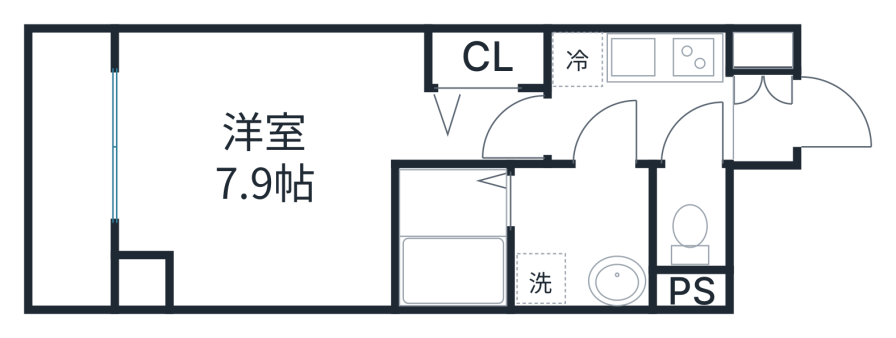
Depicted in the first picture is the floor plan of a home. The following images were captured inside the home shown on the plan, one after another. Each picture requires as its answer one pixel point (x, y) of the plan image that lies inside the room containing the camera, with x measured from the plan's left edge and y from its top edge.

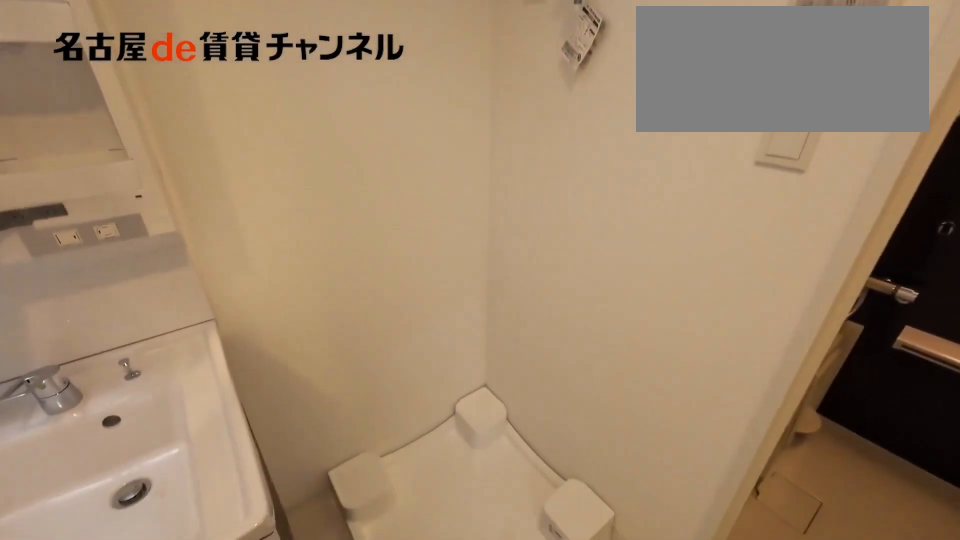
(580, 236)
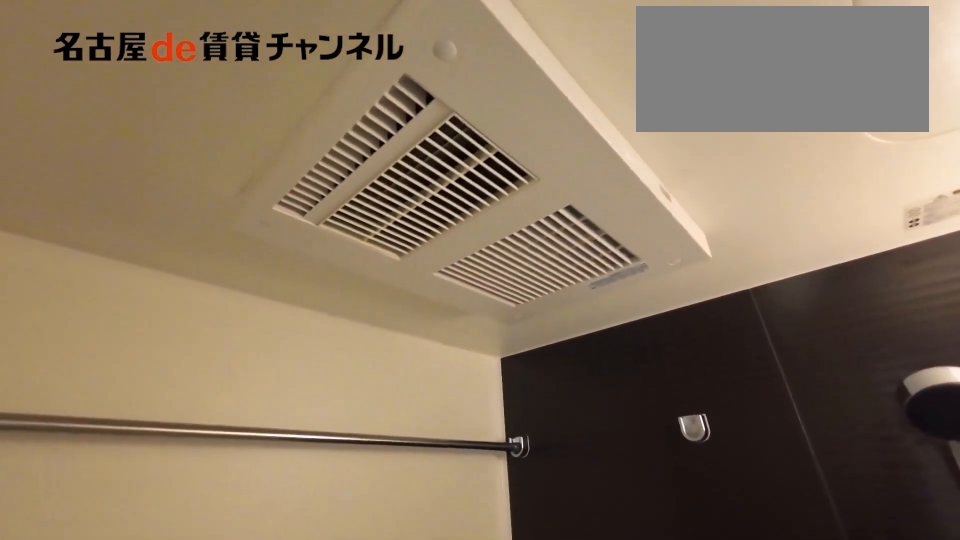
(453, 238)
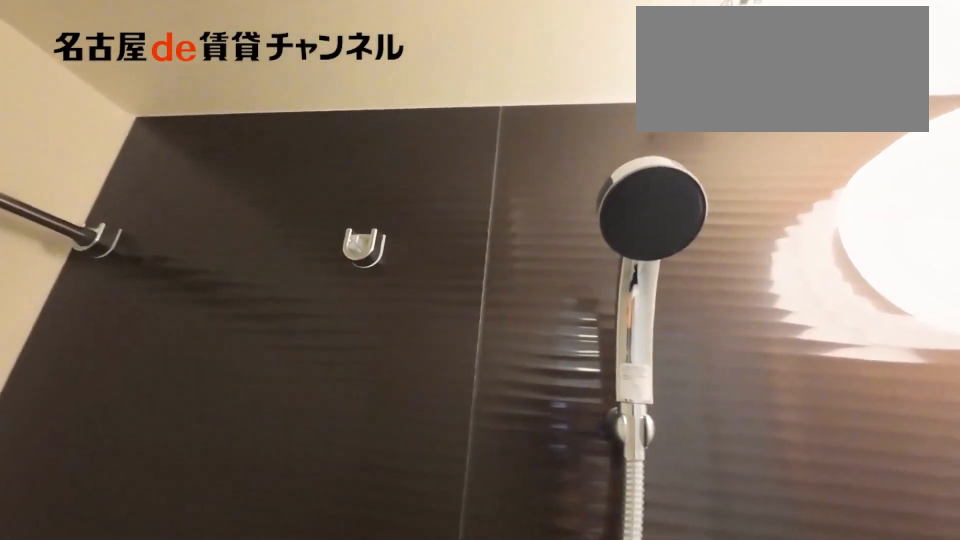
(453, 238)
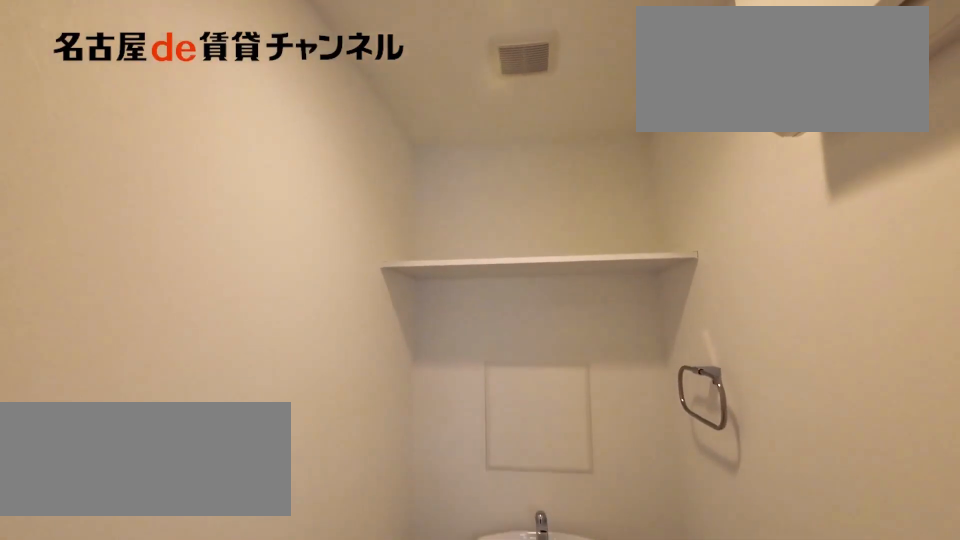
(689, 239)
